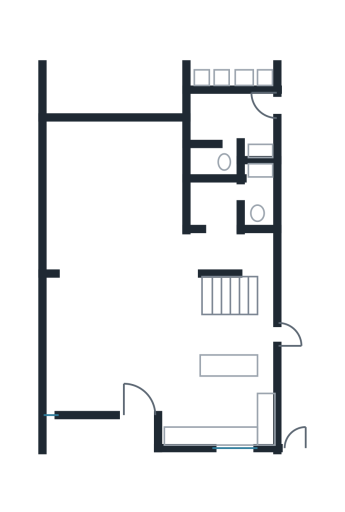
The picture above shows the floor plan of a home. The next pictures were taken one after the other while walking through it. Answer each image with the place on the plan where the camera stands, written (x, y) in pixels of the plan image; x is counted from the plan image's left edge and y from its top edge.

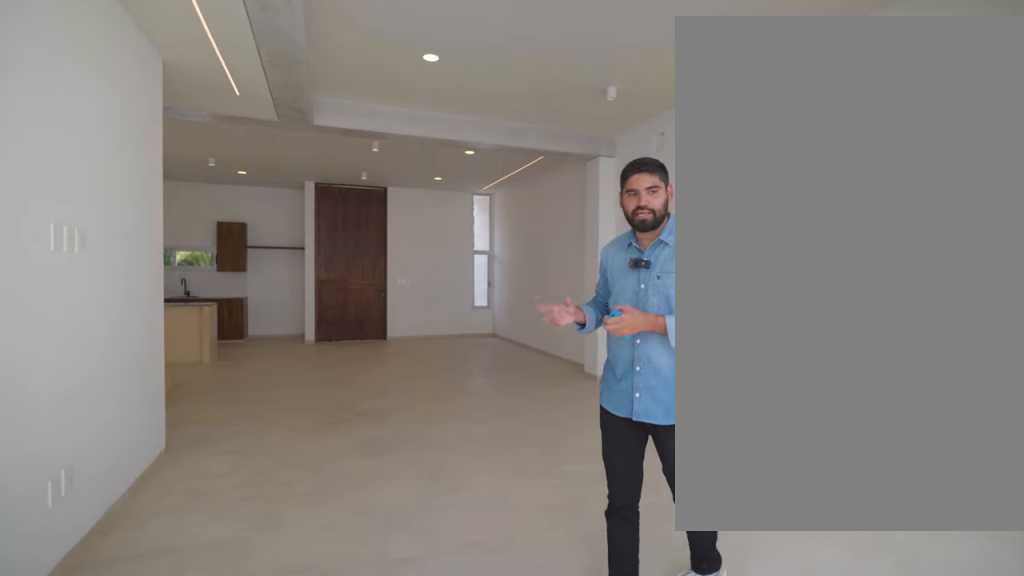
(103, 143)
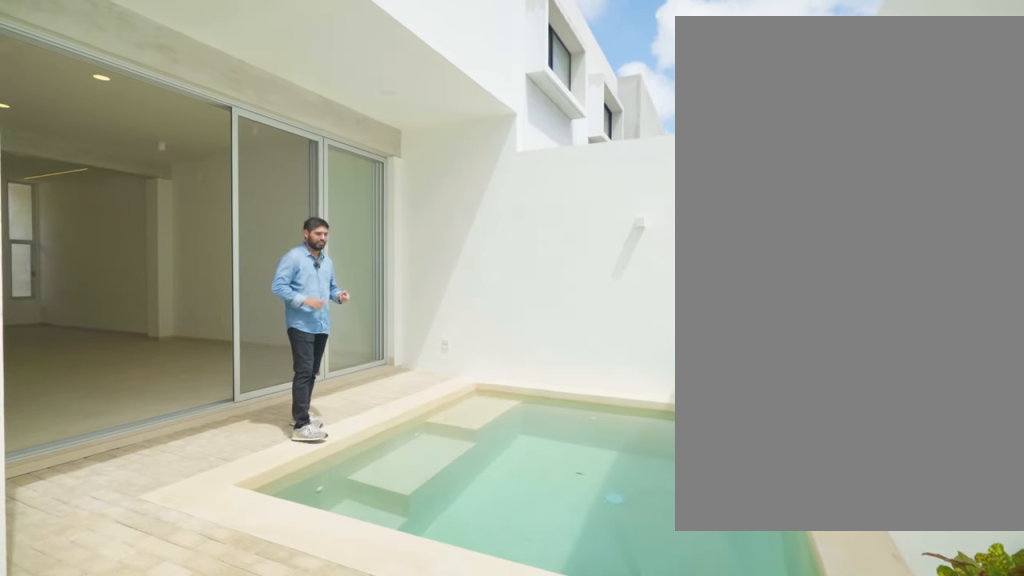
(184, 39)
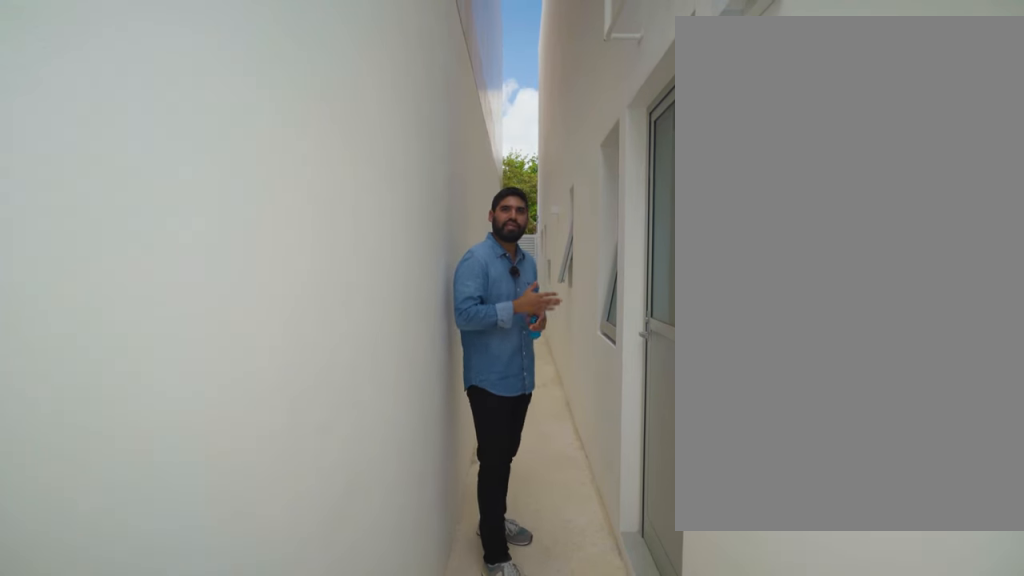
(290, 101)
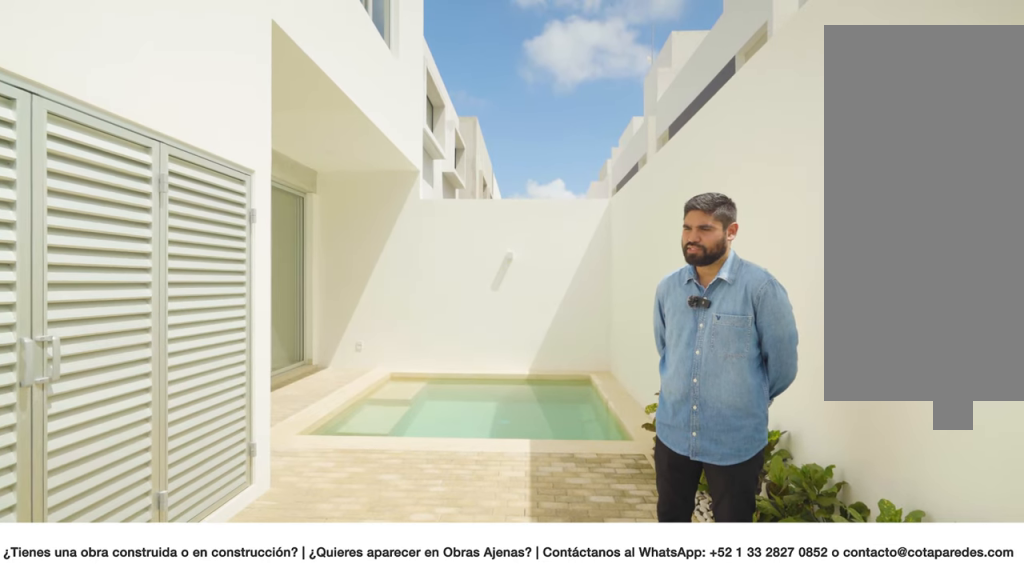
(293, 55)
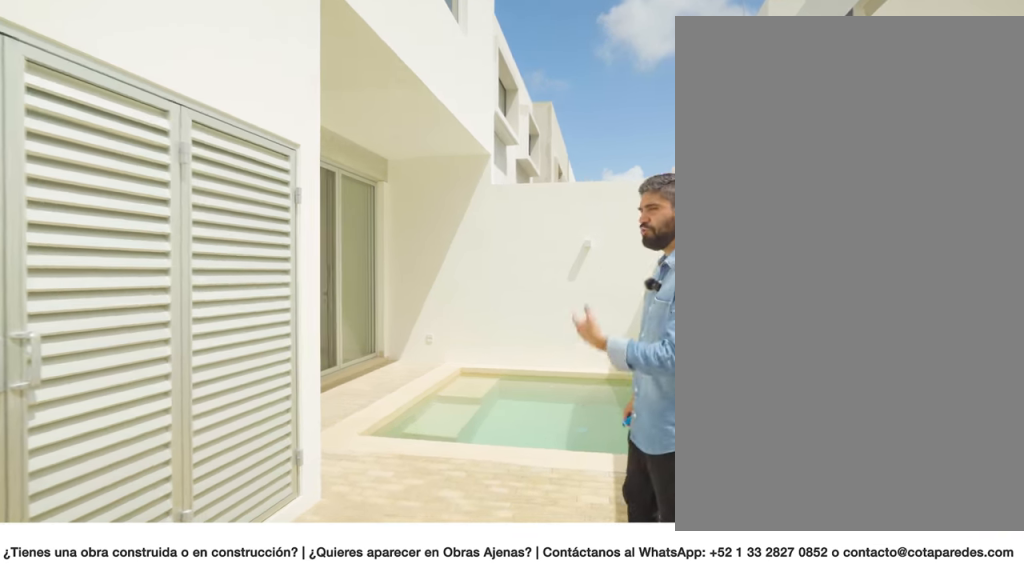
(293, 55)
